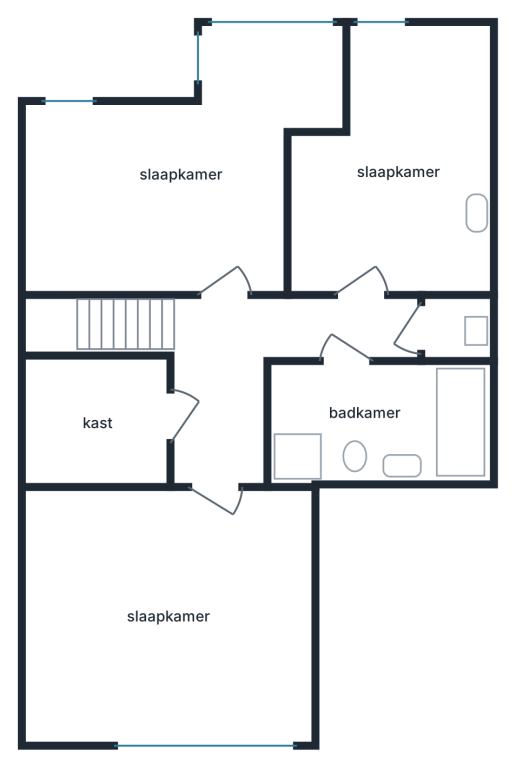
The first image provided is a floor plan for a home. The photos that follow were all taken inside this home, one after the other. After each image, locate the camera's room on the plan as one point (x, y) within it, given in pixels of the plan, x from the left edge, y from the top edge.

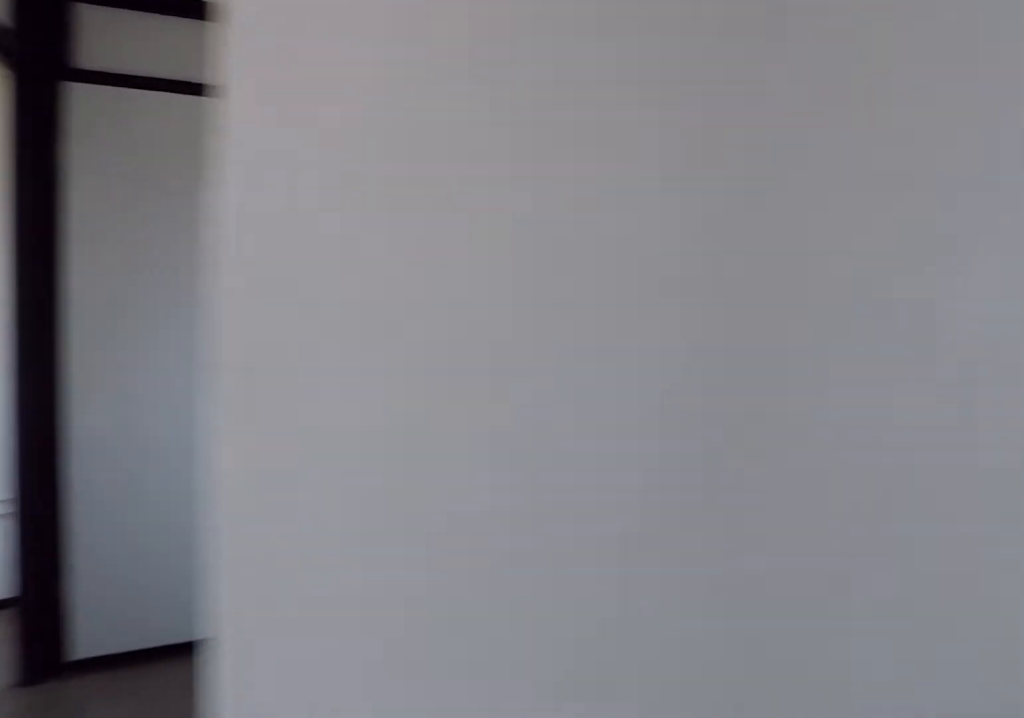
(218, 446)
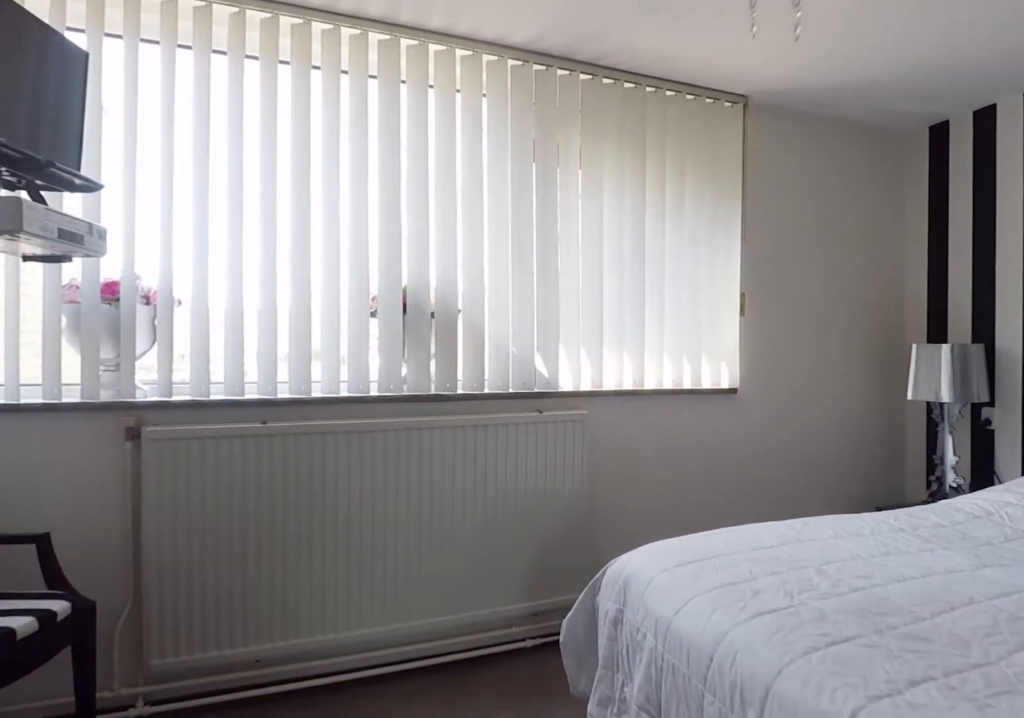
(167, 617)
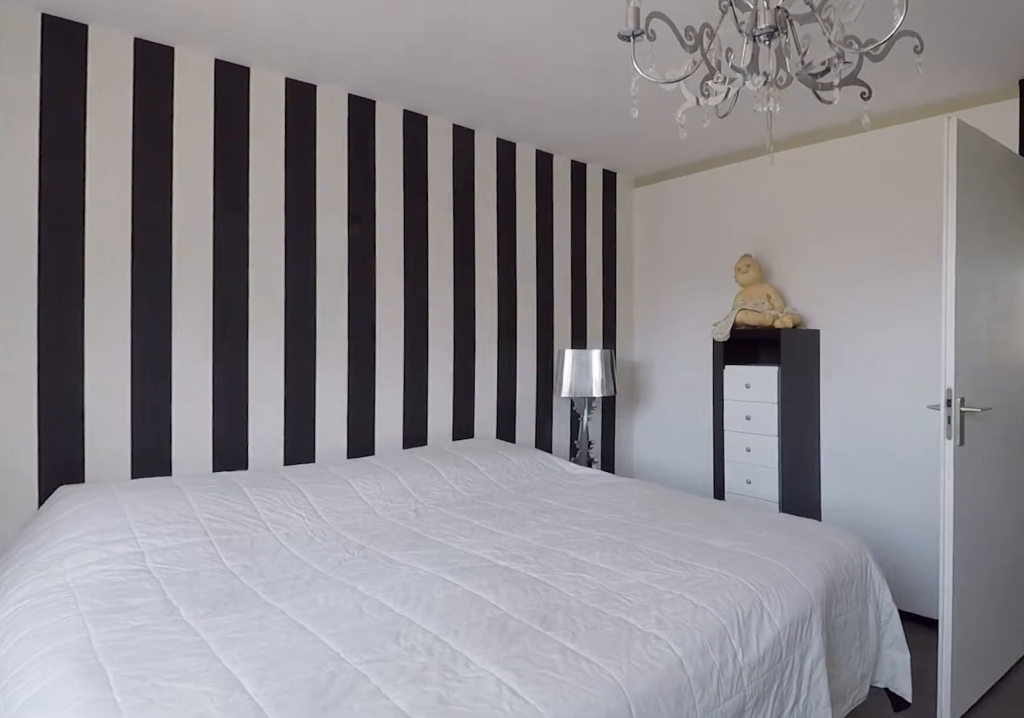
(167, 617)
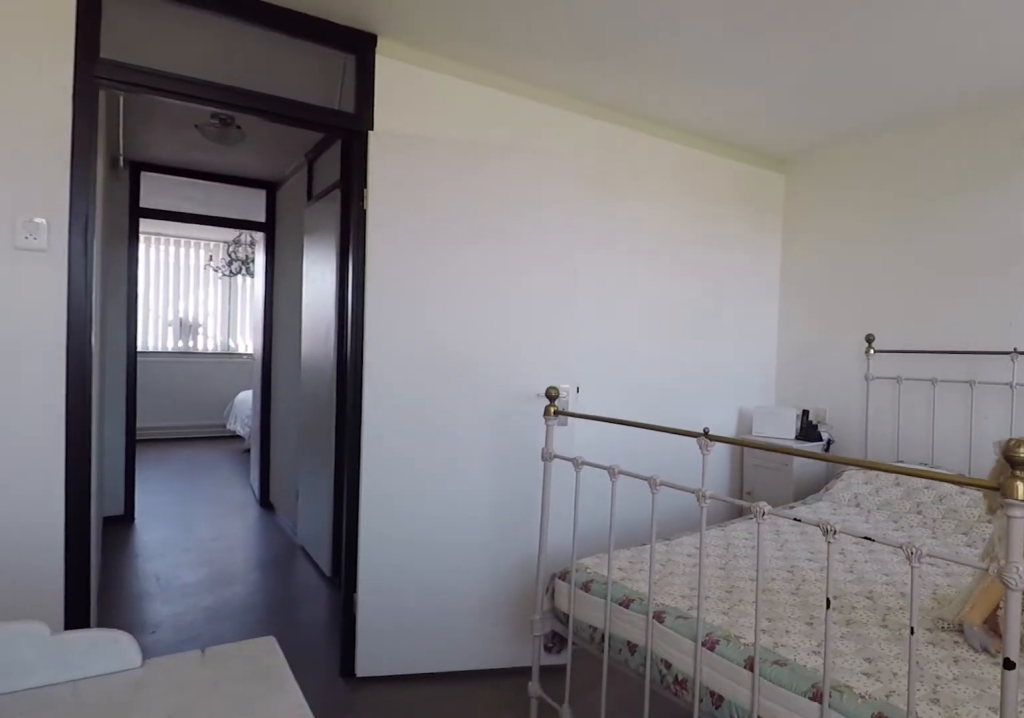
(103, 203)
